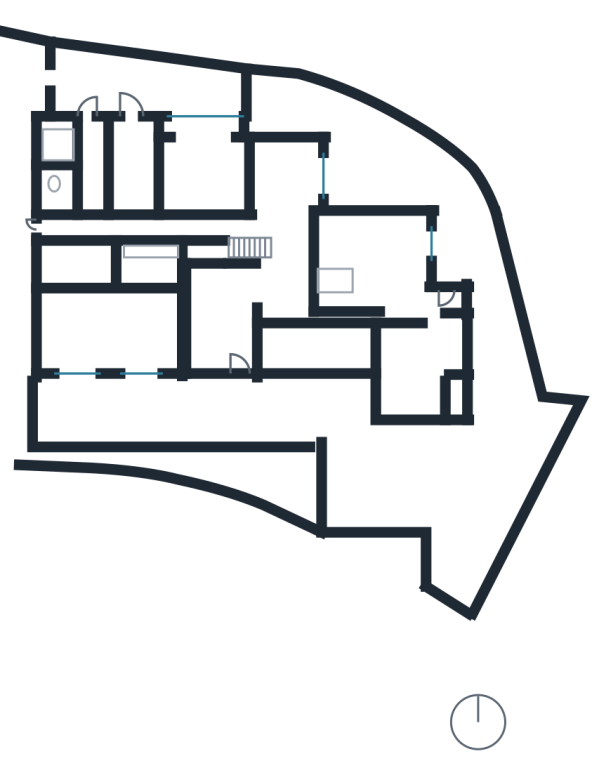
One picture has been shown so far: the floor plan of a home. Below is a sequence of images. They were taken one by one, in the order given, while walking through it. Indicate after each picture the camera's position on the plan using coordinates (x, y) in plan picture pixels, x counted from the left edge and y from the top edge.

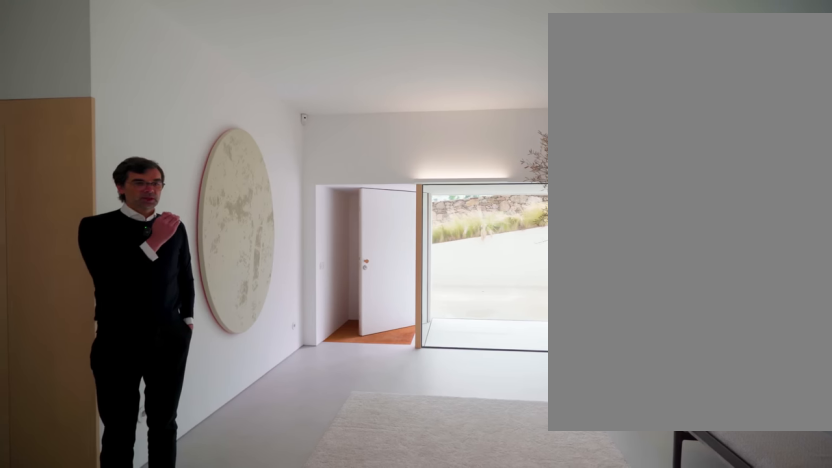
(208, 283)
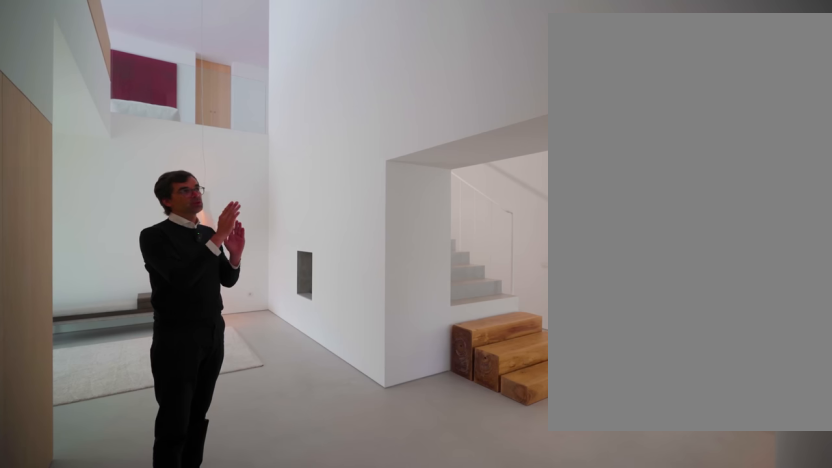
(299, 285)
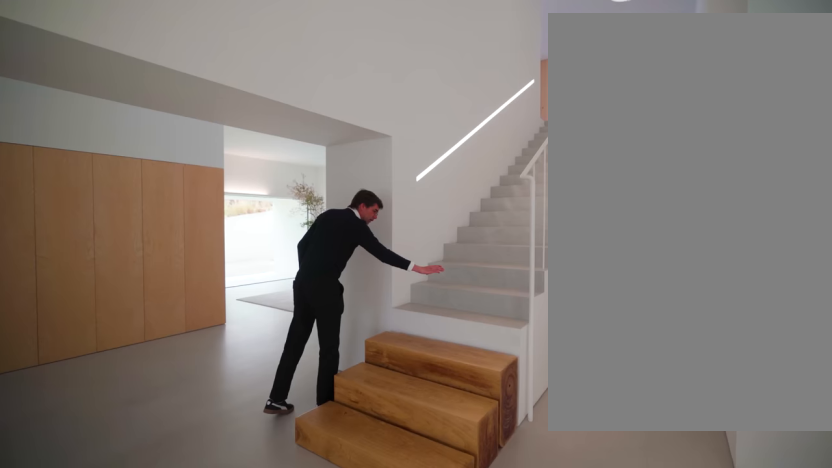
(305, 230)
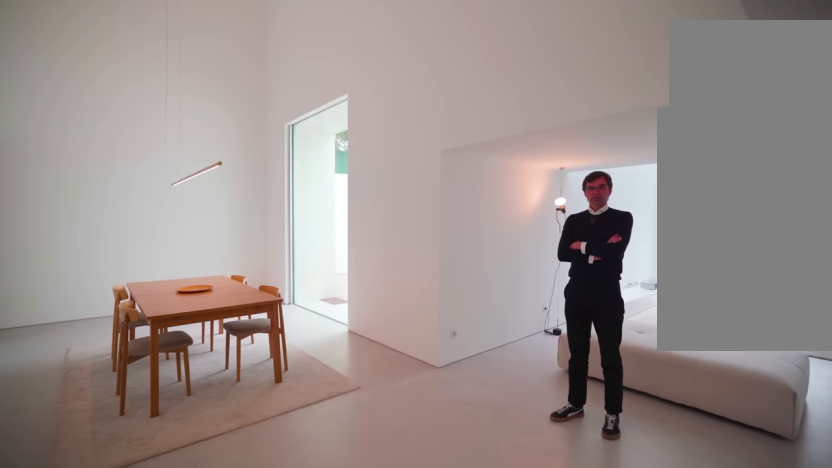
(281, 257)
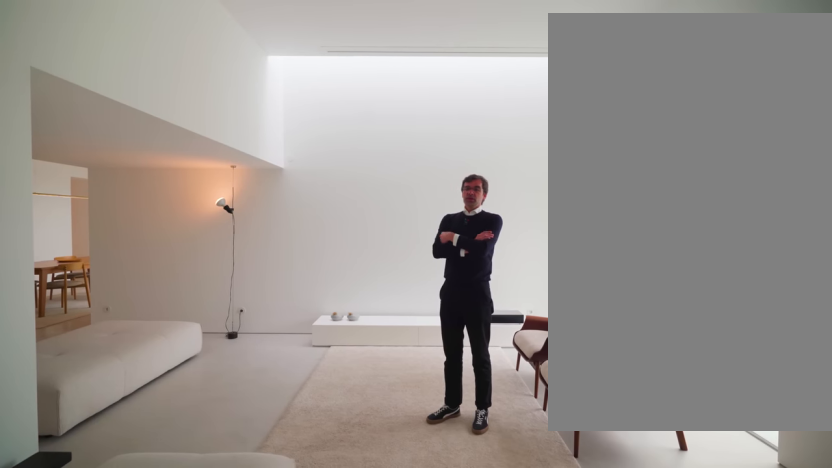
(396, 272)
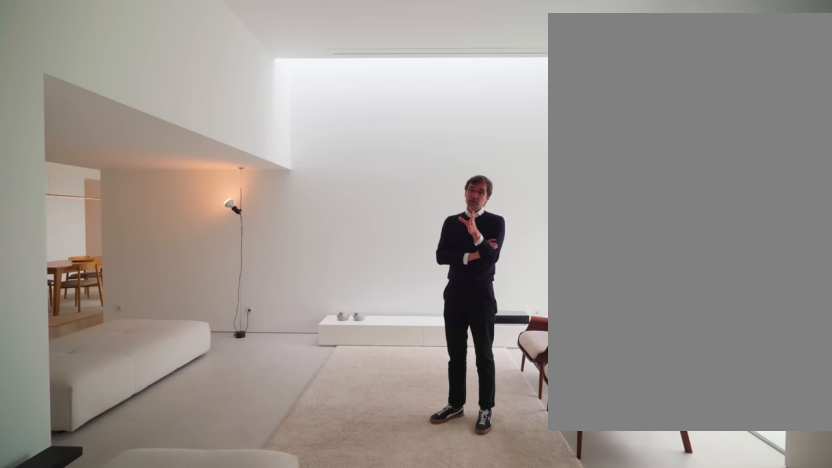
(396, 272)
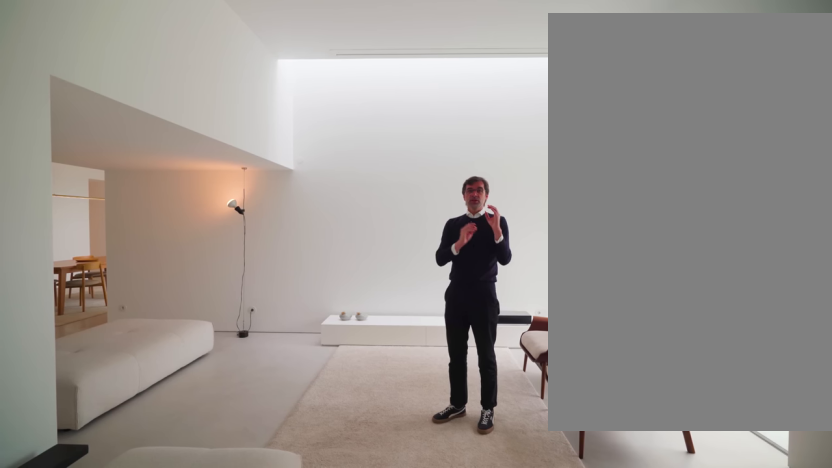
(396, 272)
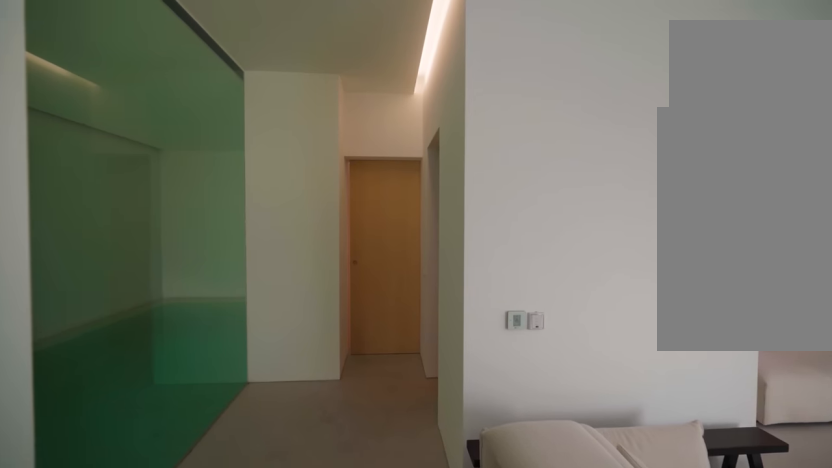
(395, 272)
